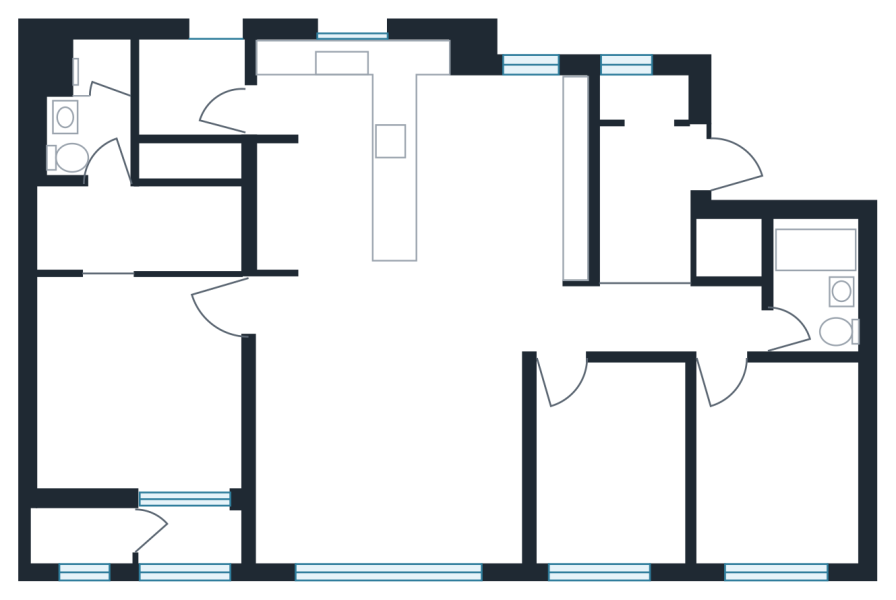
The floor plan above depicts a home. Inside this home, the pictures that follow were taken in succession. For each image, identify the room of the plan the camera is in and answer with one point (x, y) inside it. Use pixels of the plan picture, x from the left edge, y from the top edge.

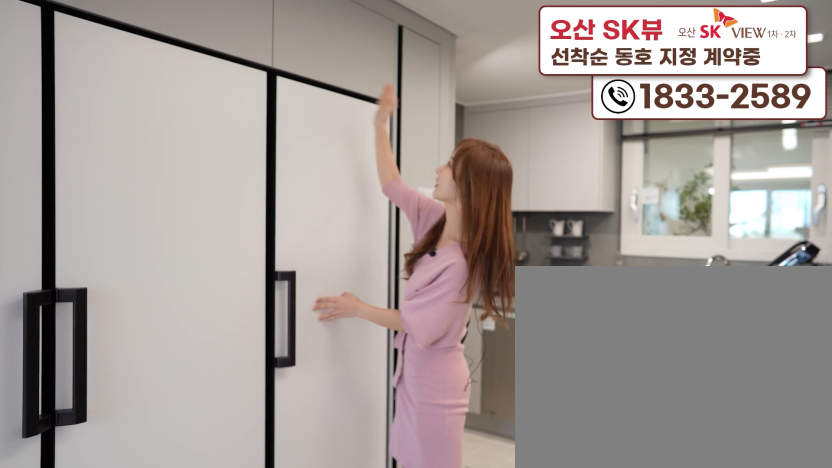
(357, 284)
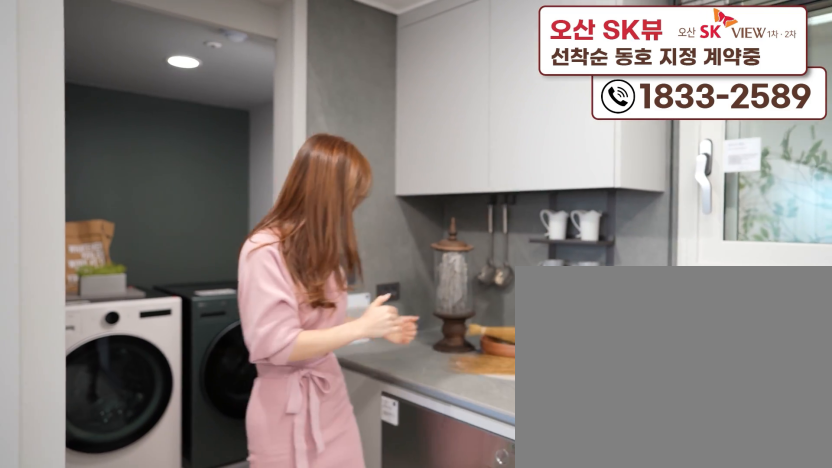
(357, 284)
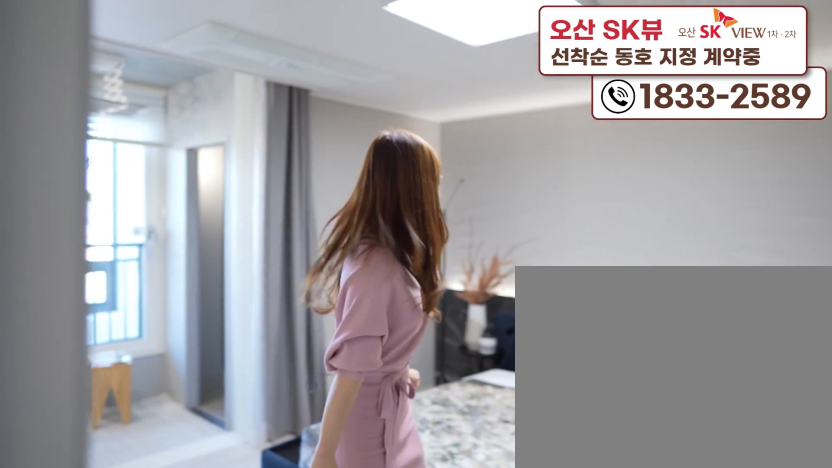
(142, 445)
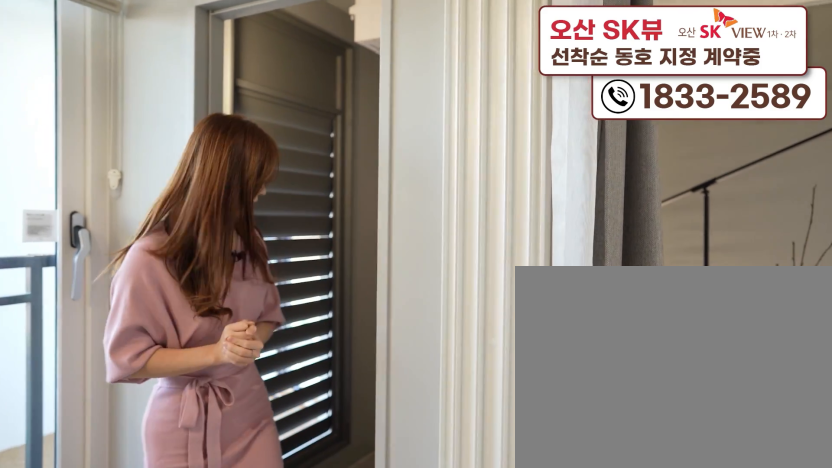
(187, 557)
